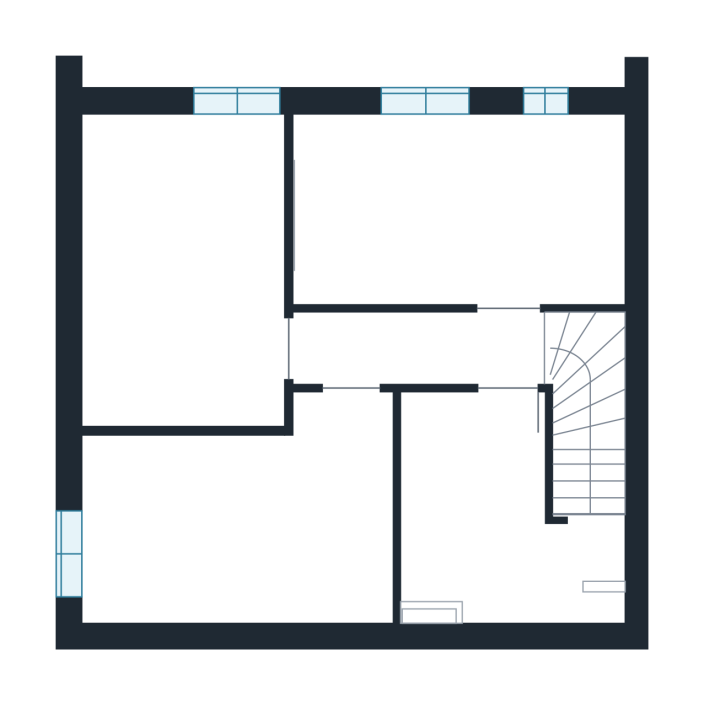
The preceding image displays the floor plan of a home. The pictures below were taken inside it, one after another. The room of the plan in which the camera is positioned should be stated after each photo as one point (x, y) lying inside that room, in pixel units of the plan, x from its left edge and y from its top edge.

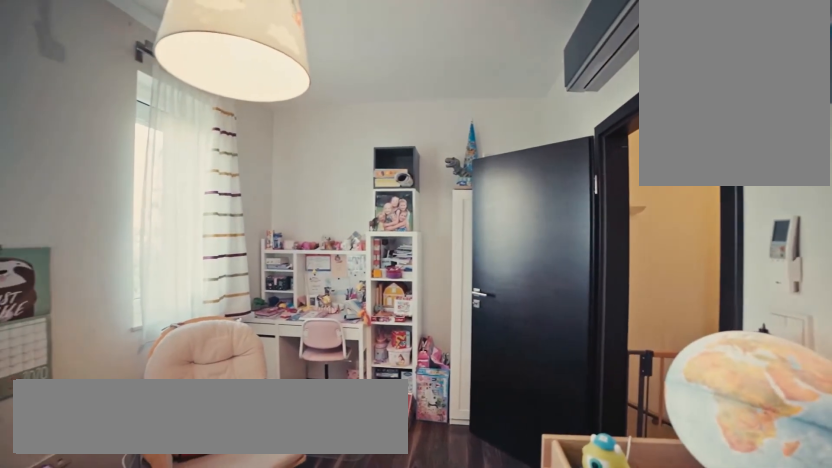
(362, 256)
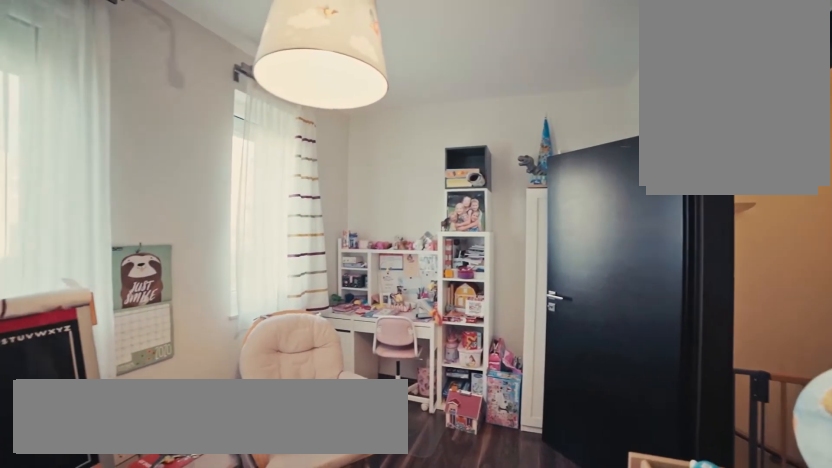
(363, 256)
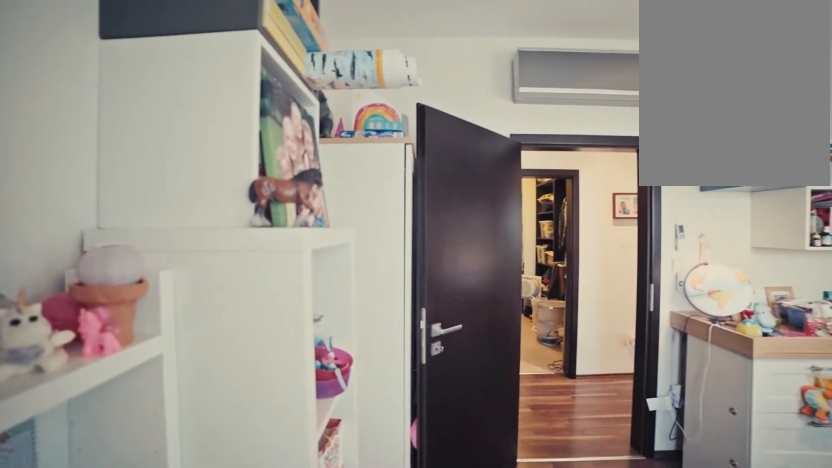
(579, 196)
